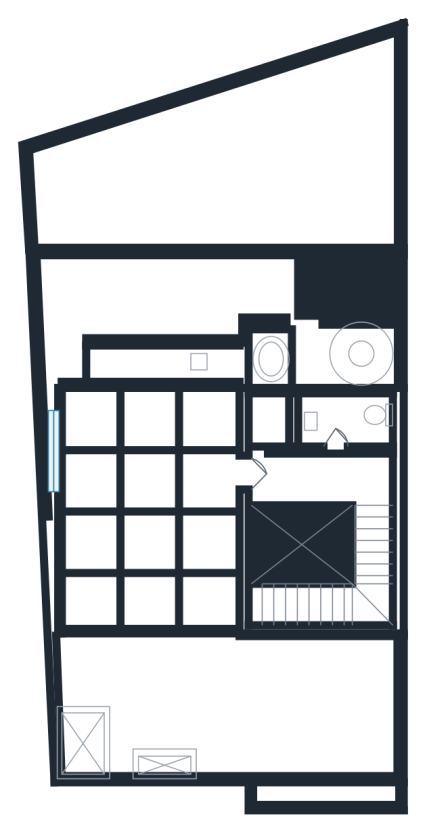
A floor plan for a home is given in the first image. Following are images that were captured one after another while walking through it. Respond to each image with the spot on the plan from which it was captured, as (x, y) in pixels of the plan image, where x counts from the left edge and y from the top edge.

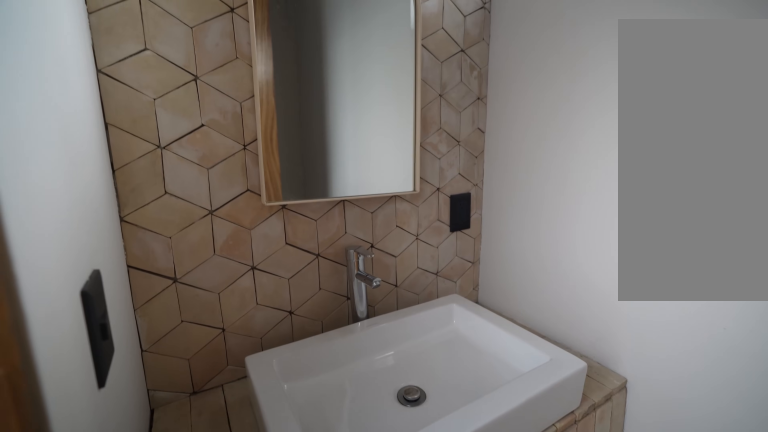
(332, 427)
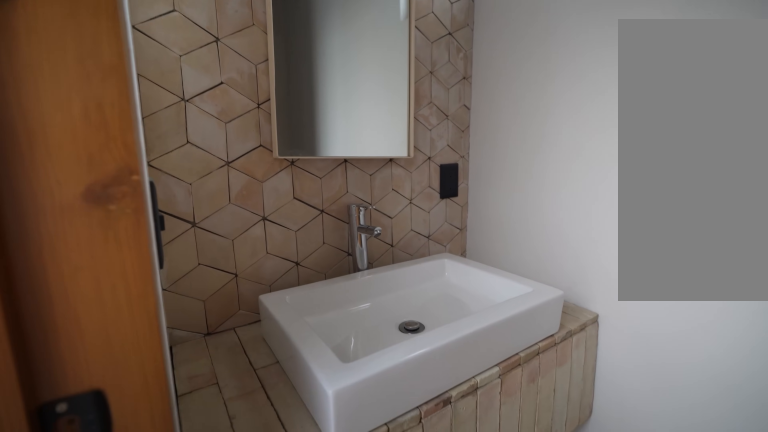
(332, 427)
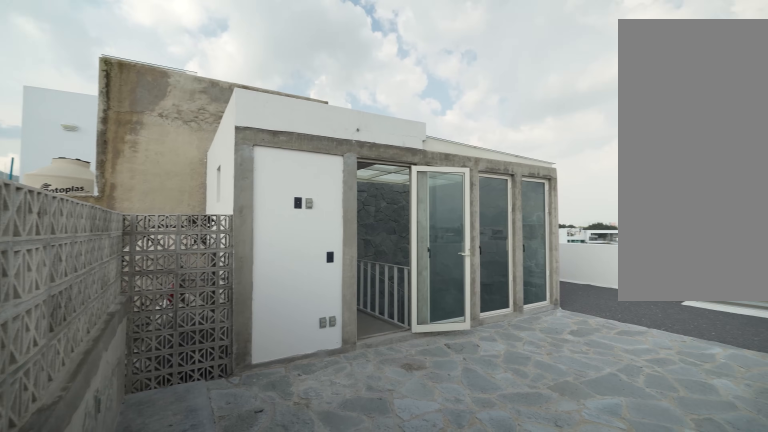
(101, 402)
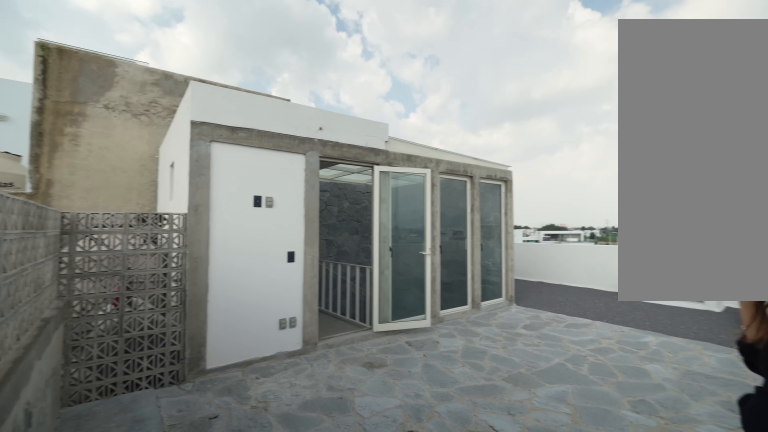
(101, 402)
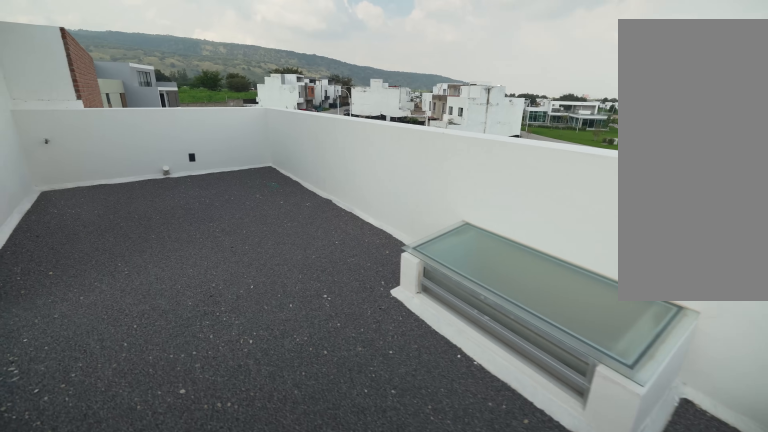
(67, 654)
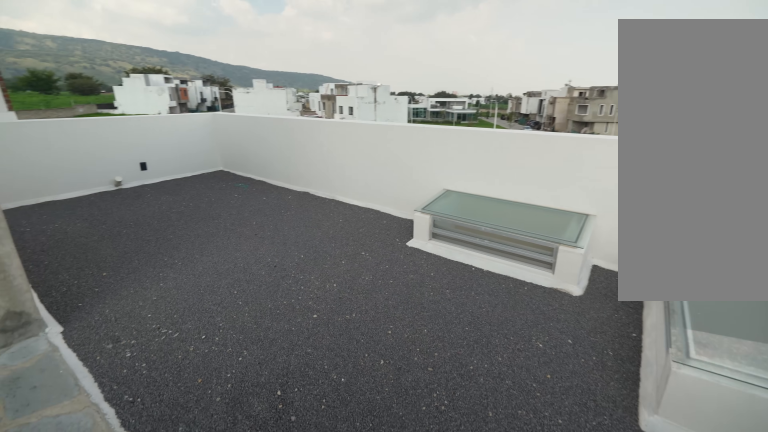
(95, 618)
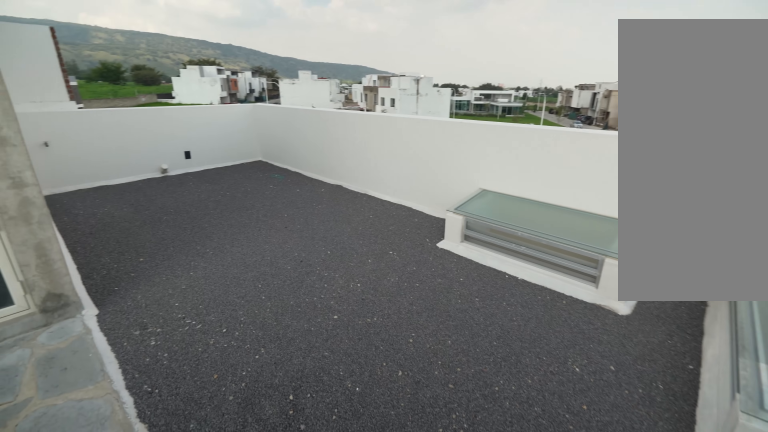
(95, 619)
